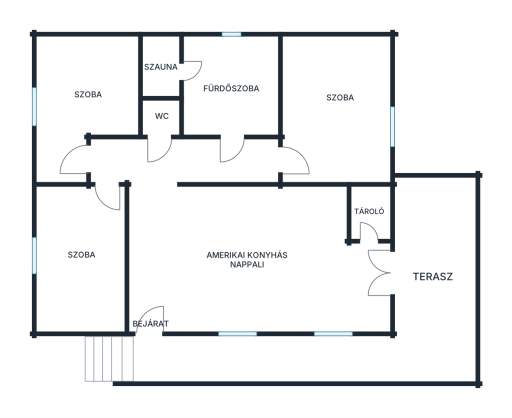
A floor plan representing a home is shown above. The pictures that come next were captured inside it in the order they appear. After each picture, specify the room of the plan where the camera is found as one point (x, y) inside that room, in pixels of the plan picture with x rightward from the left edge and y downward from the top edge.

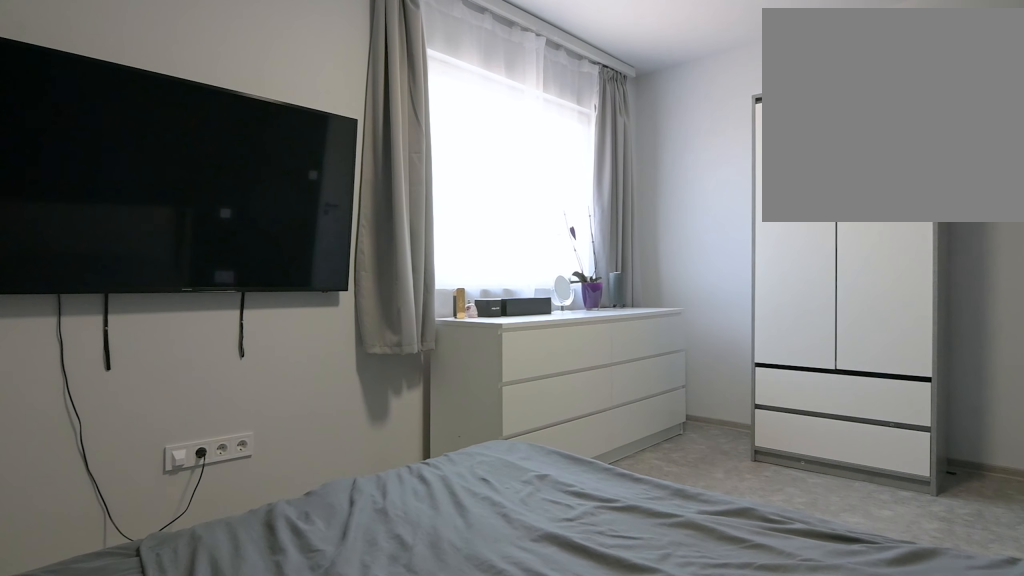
(332, 119)
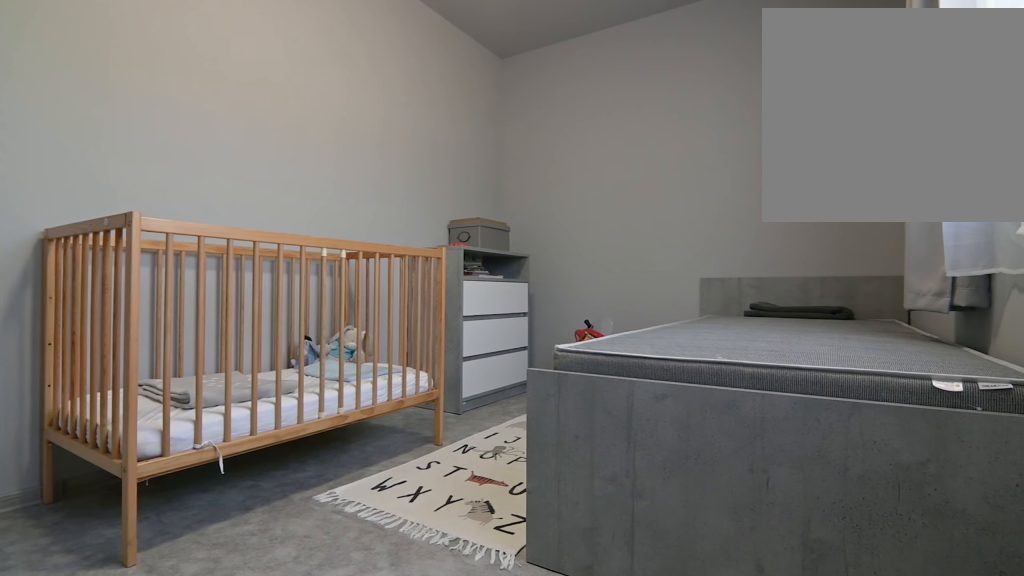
(84, 258)
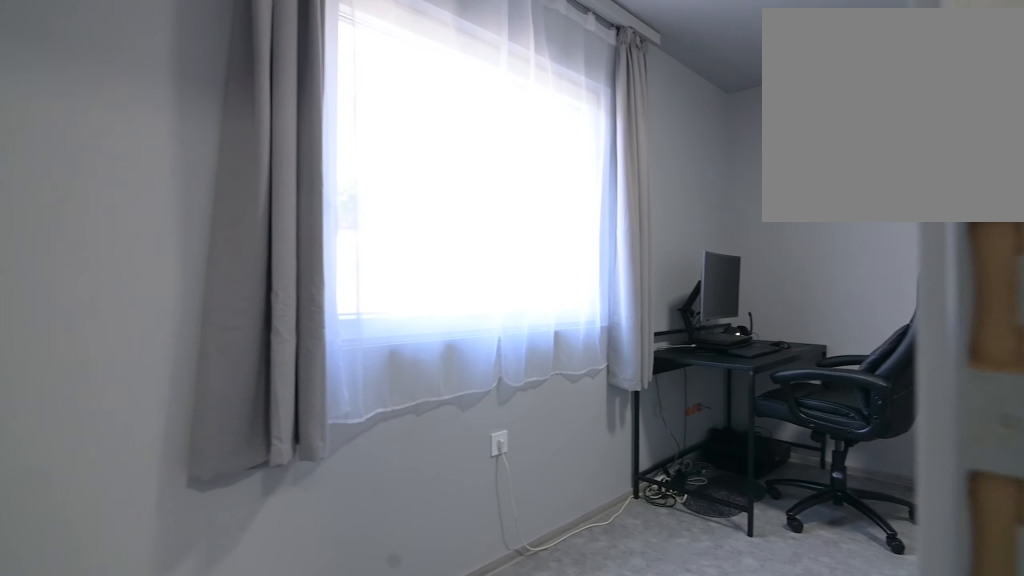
(85, 80)
